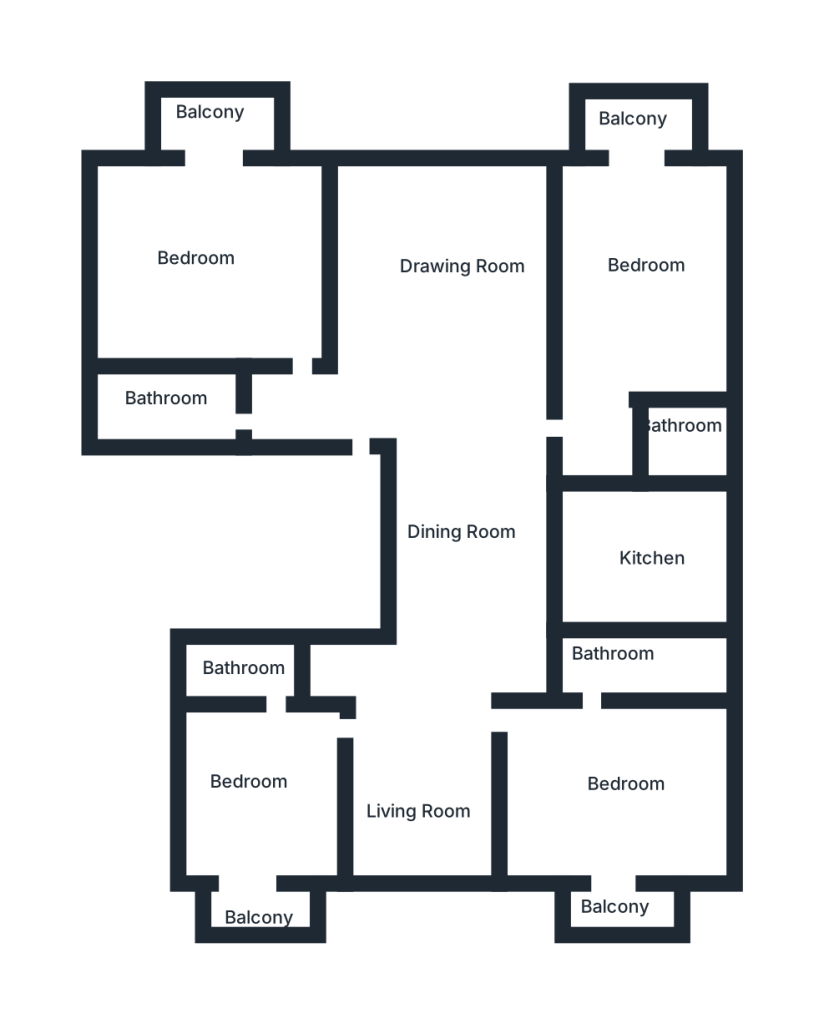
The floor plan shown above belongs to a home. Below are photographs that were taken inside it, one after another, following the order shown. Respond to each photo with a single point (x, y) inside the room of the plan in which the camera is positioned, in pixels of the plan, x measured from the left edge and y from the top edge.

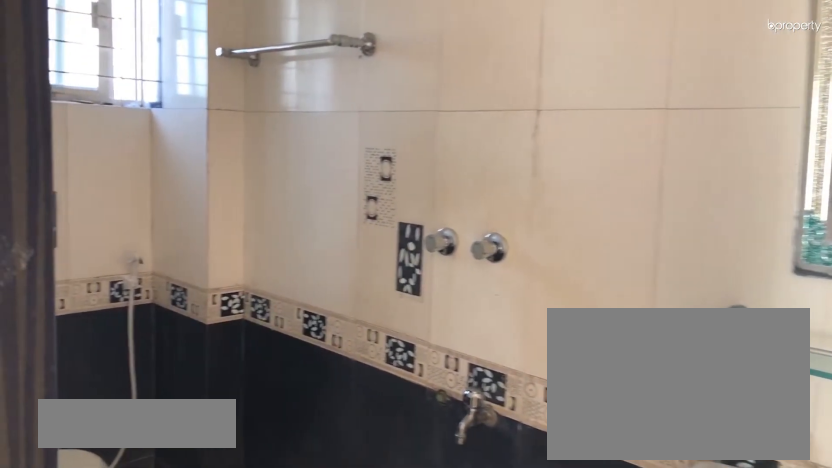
(245, 668)
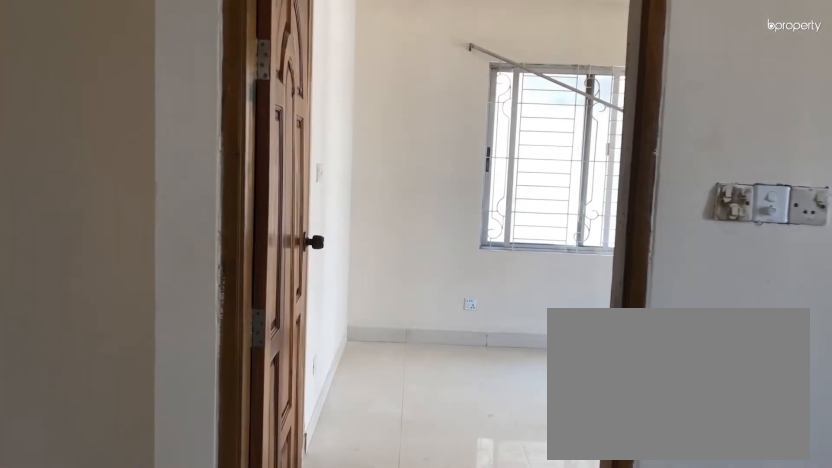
(494, 725)
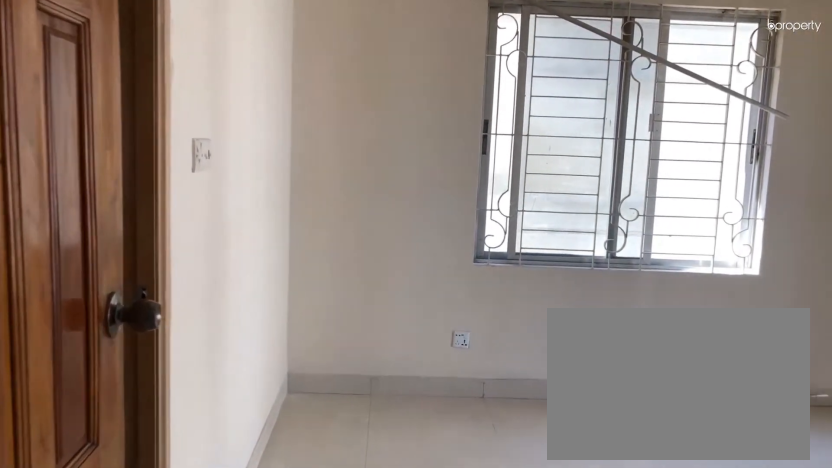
(613, 774)
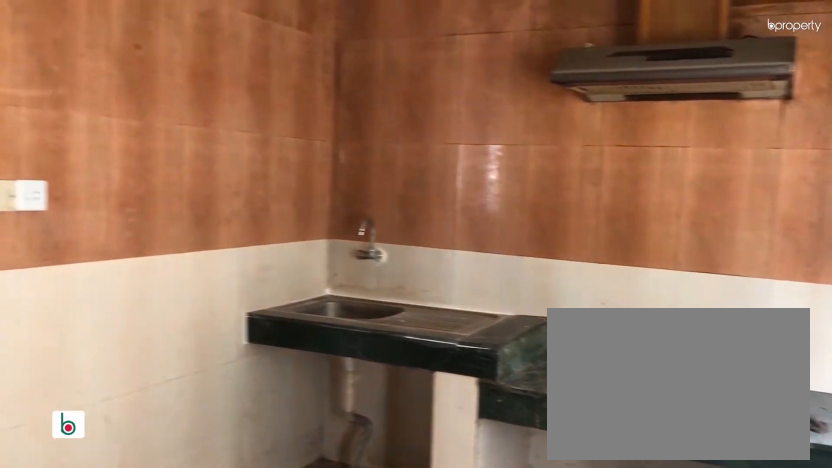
(642, 570)
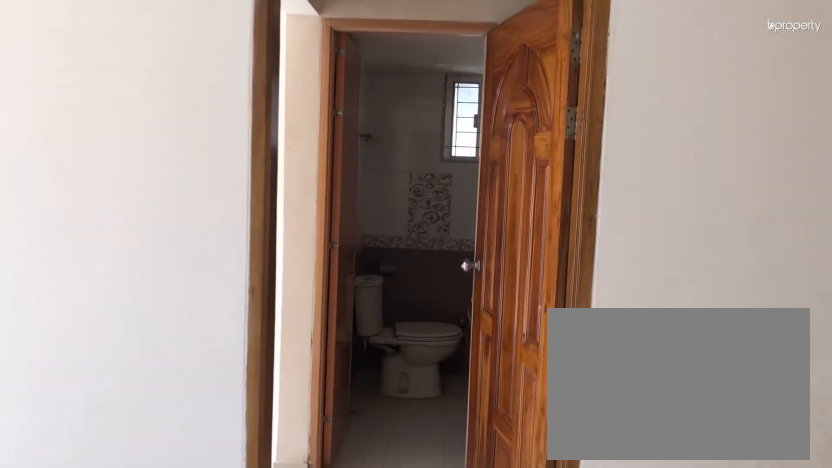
(477, 455)
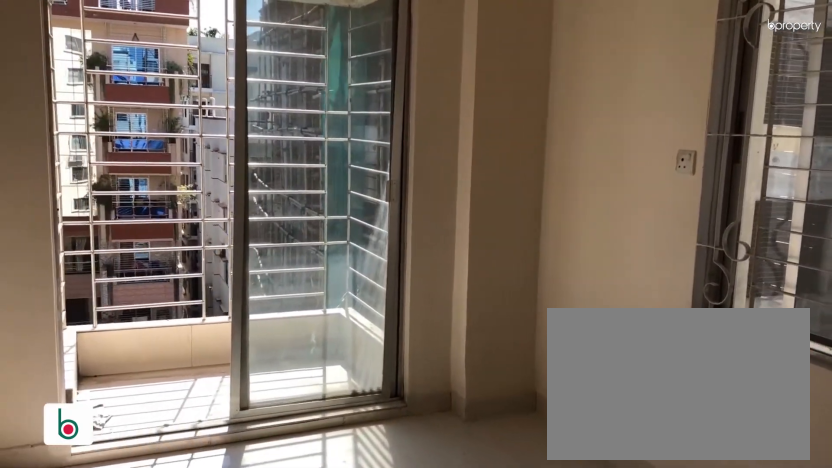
(628, 289)
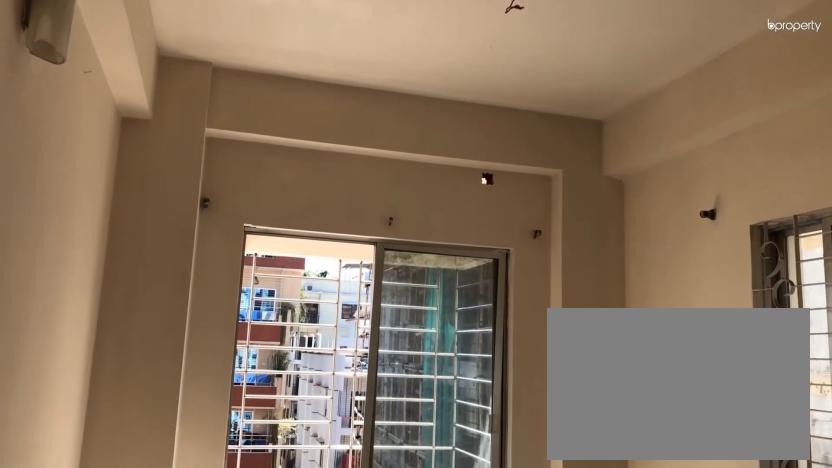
(628, 289)
